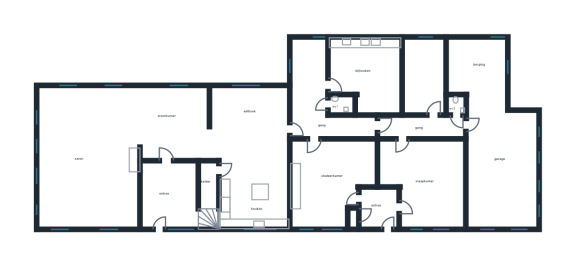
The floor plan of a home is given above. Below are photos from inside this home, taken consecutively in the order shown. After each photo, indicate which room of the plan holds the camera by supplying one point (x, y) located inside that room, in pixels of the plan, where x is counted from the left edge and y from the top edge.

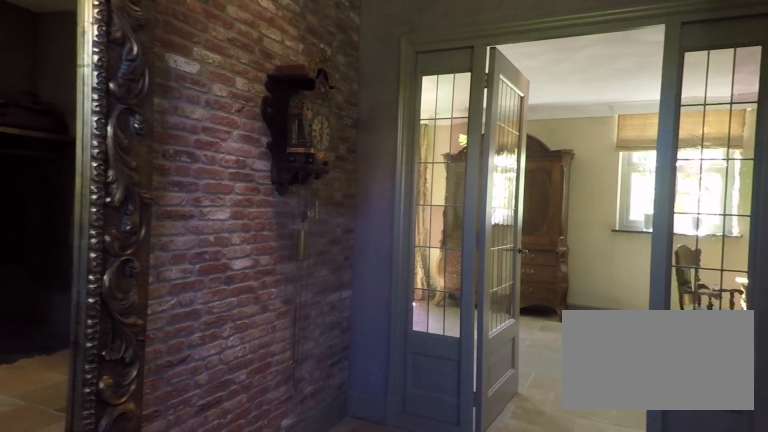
(170, 195)
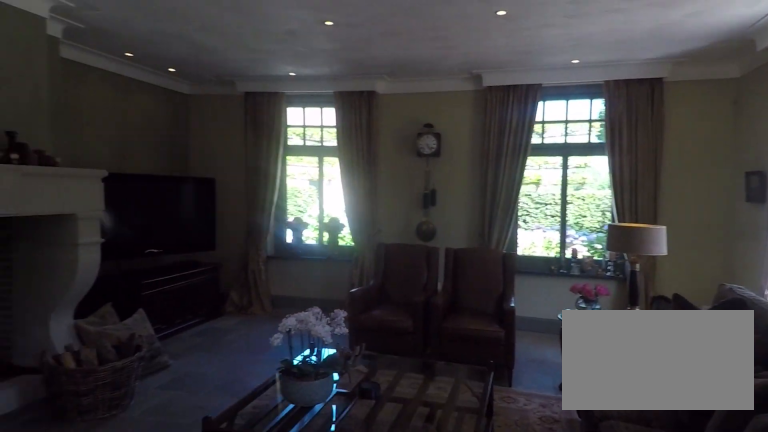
(114, 148)
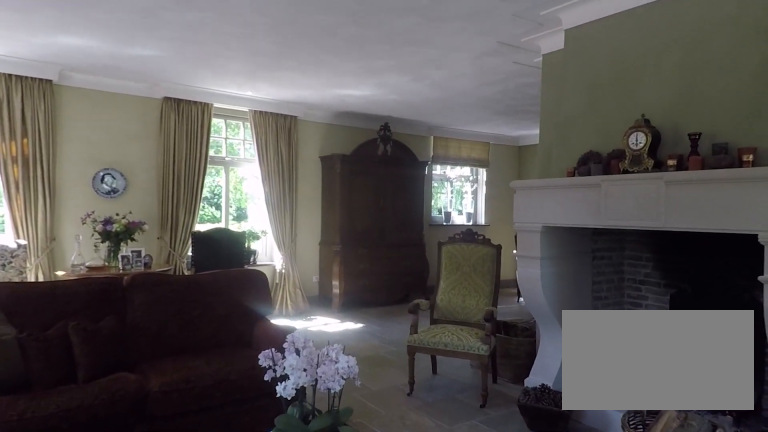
(114, 148)
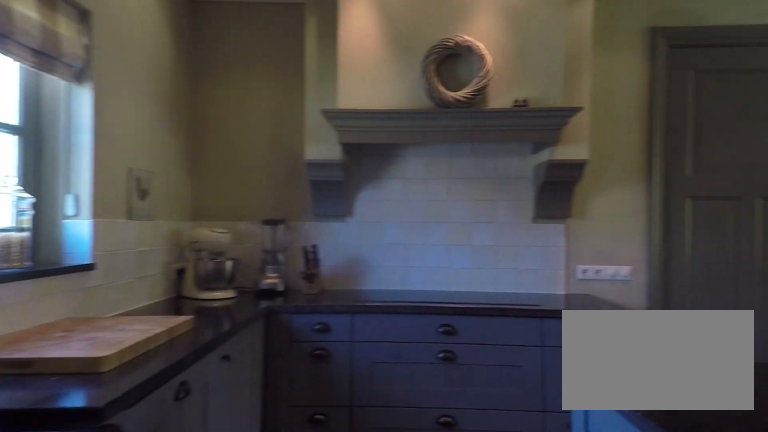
(252, 156)
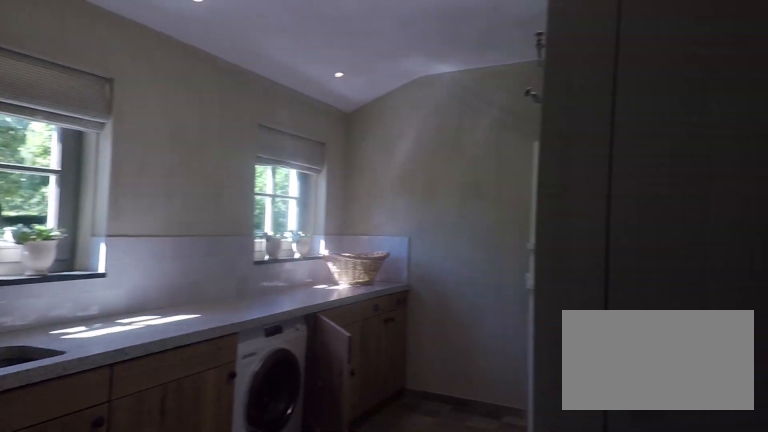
(367, 76)
